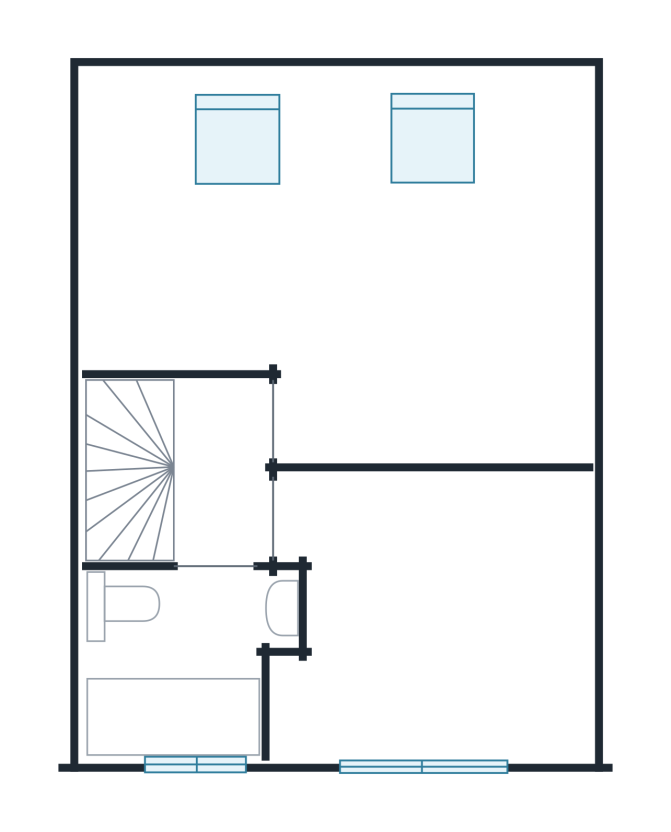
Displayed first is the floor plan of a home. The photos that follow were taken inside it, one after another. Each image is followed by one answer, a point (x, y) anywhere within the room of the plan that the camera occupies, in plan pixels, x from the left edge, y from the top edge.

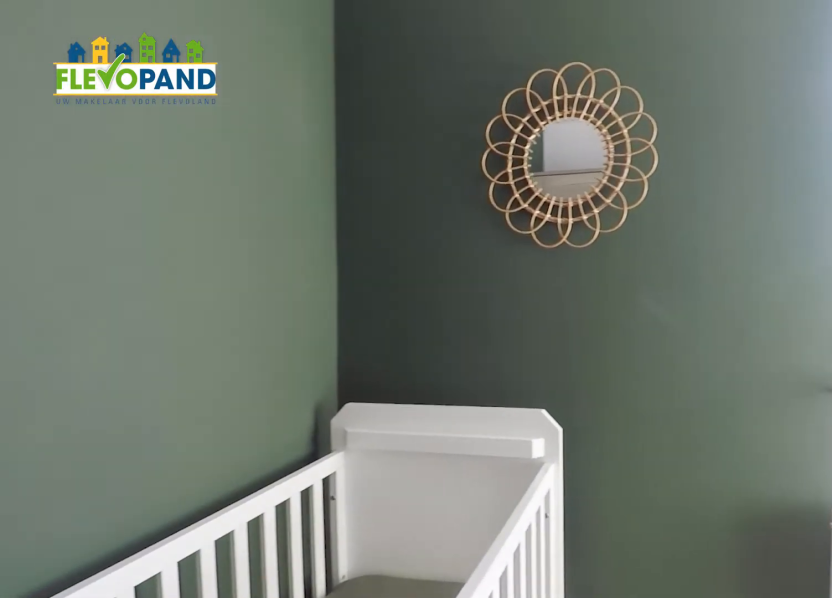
(435, 616)
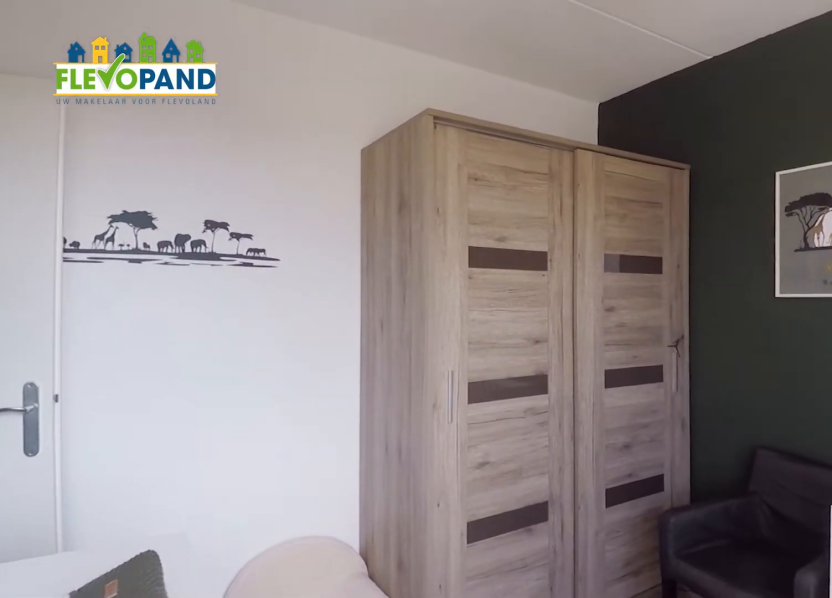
(435, 616)
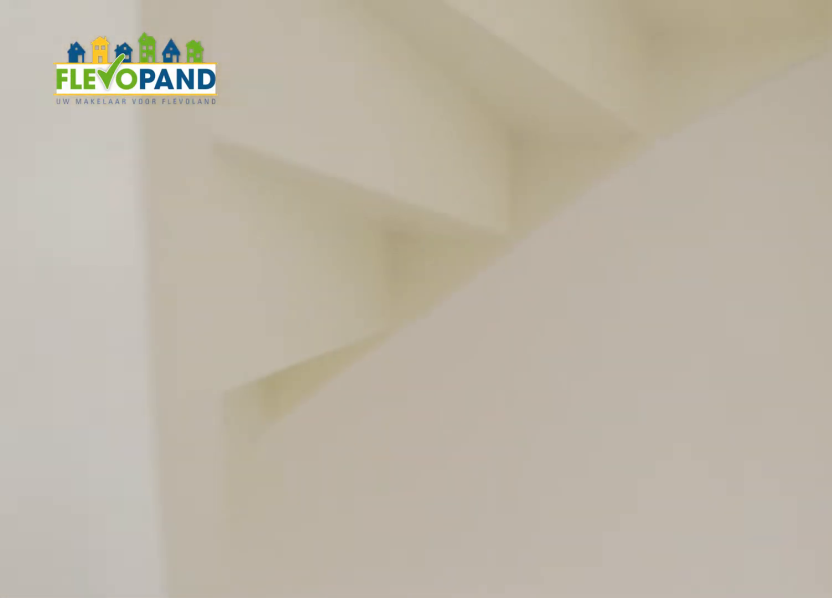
(219, 469)
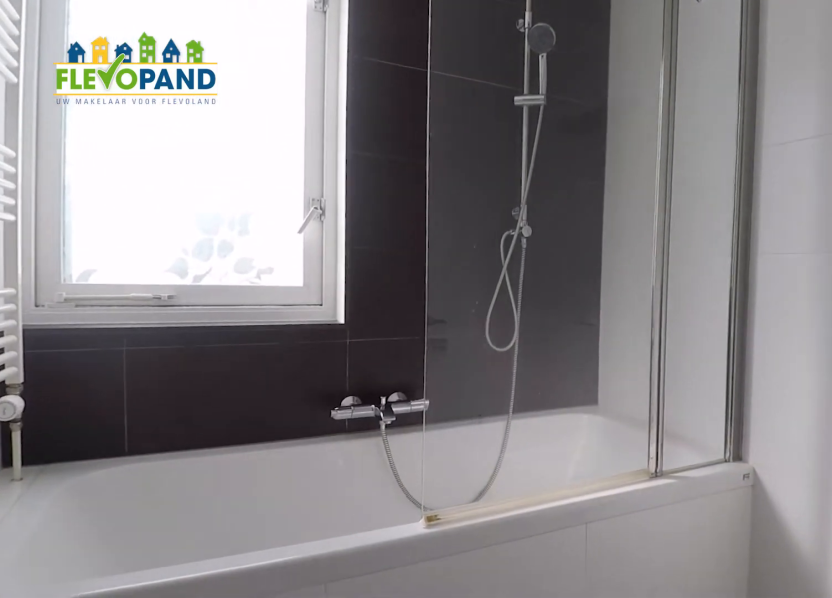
(174, 715)
